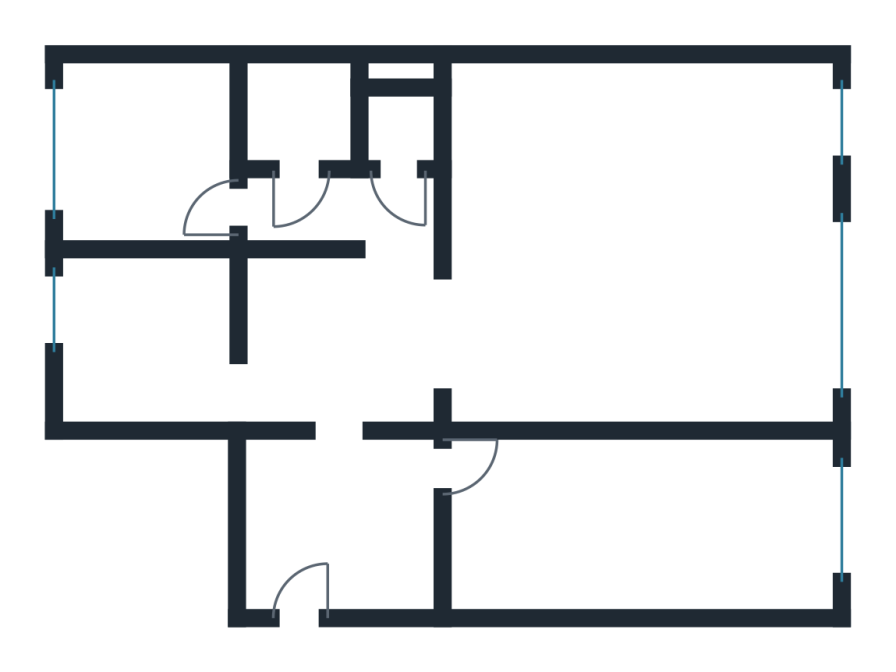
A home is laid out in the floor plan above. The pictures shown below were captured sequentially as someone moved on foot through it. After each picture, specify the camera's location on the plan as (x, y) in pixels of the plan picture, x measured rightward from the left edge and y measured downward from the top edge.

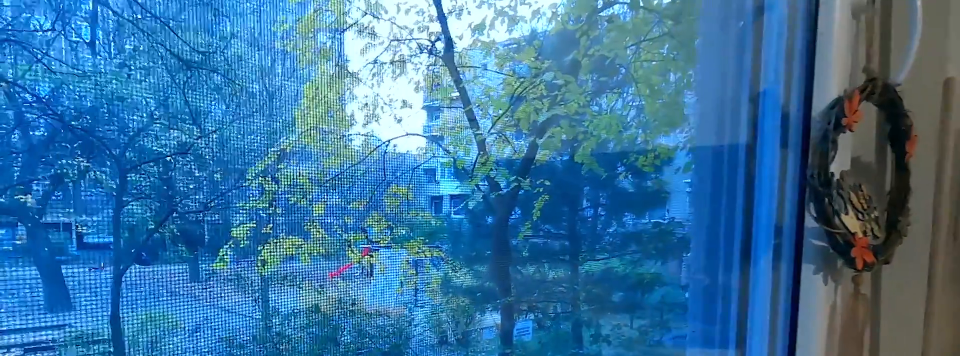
(67, 322)
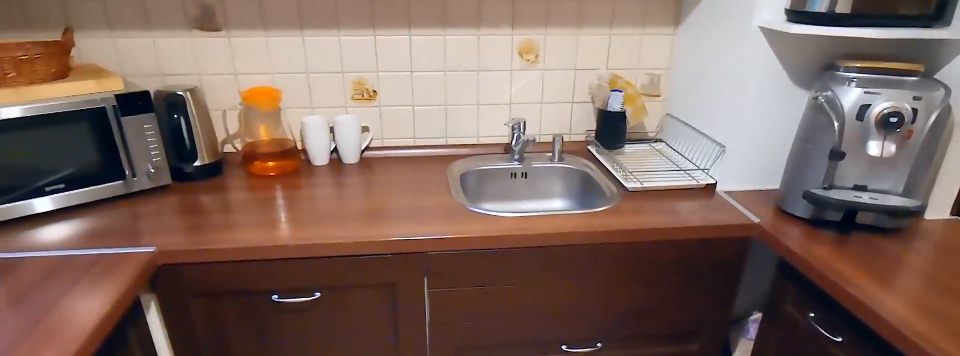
(158, 332)
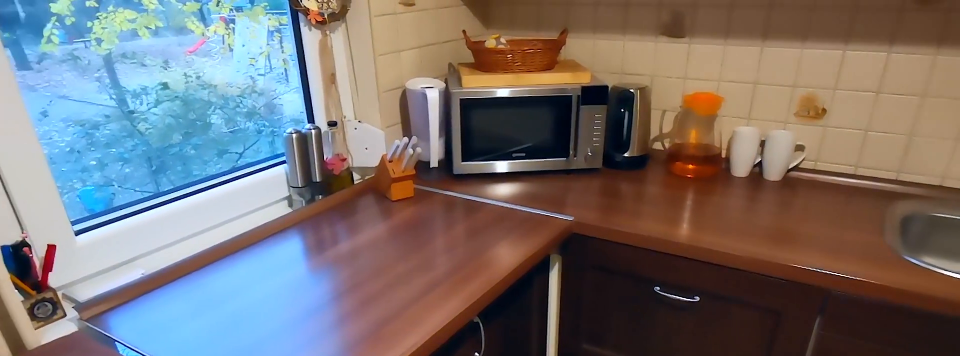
(158, 332)
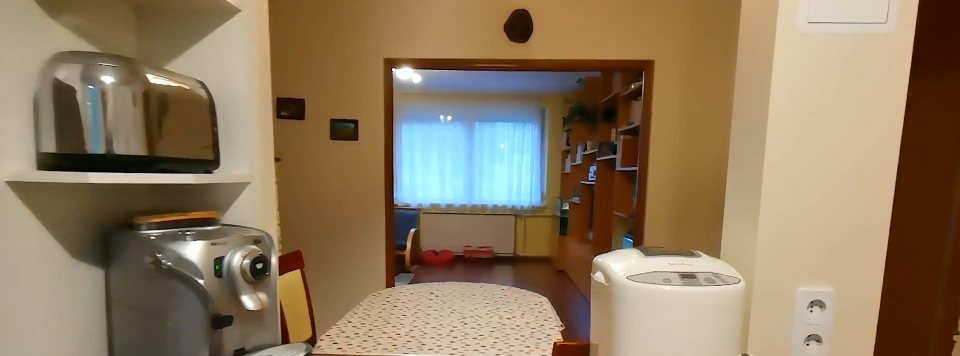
(219, 331)
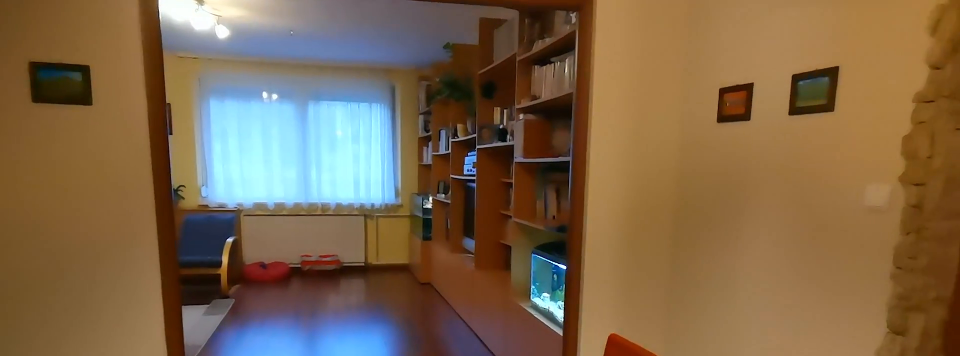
(377, 330)
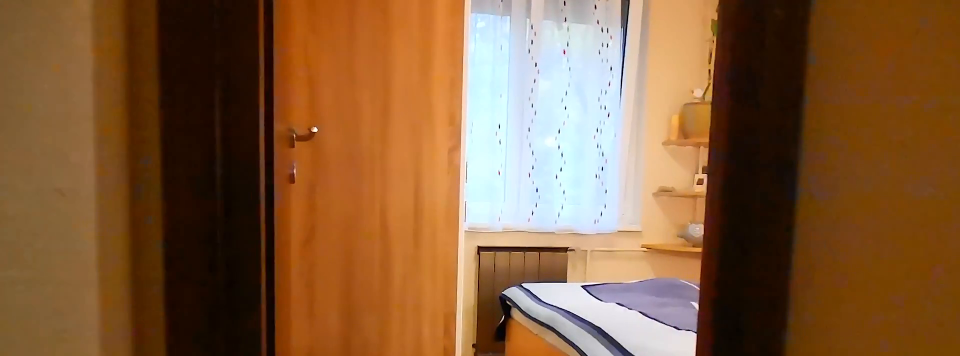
(304, 214)
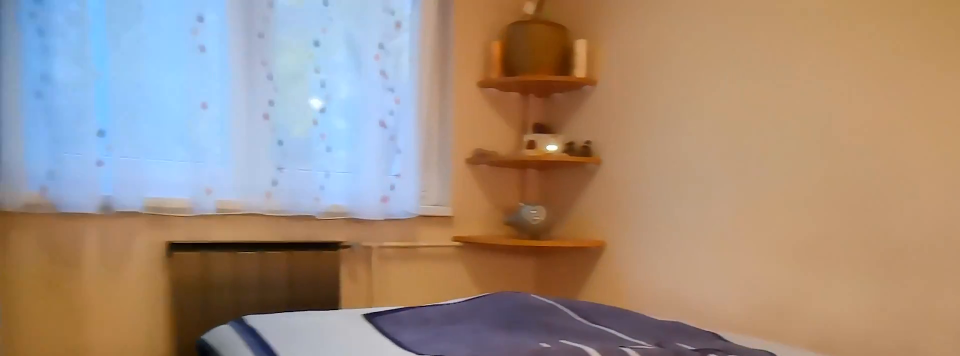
(245, 197)
